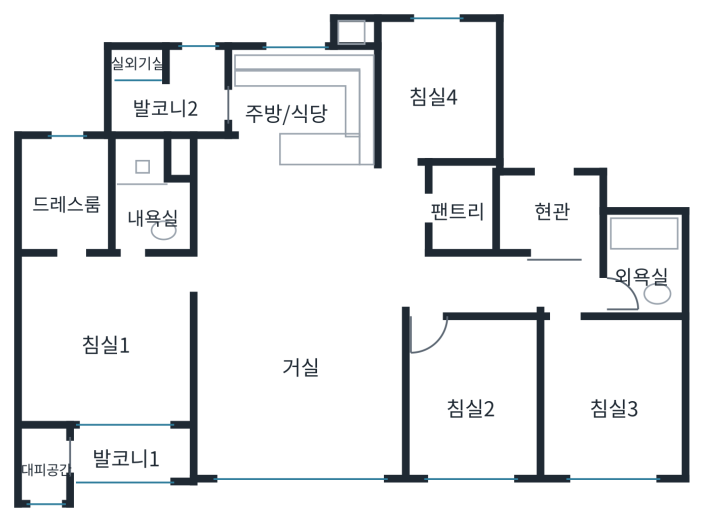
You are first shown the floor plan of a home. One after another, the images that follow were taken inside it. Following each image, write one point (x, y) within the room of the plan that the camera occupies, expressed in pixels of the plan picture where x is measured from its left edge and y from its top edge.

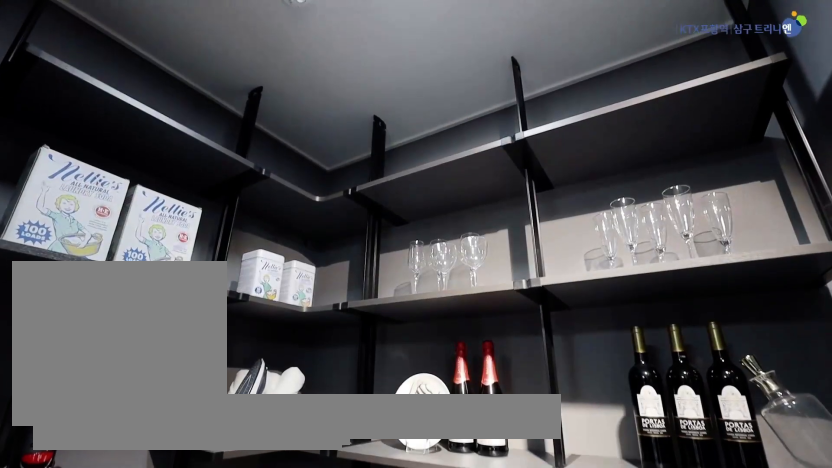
(460, 207)
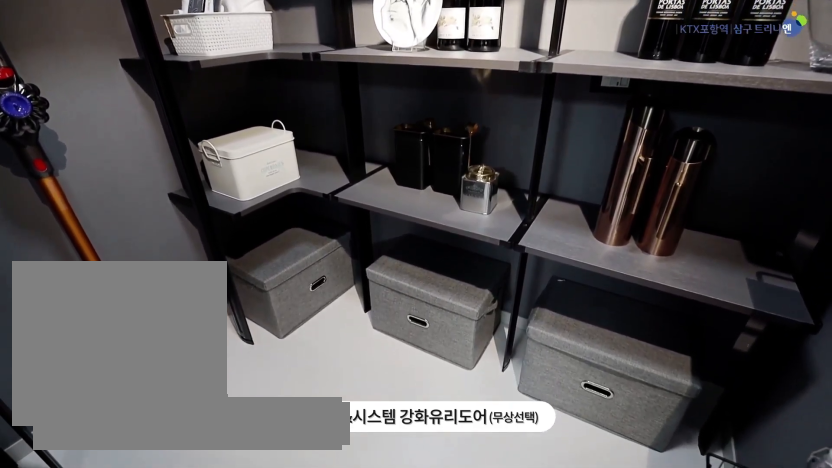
(460, 207)
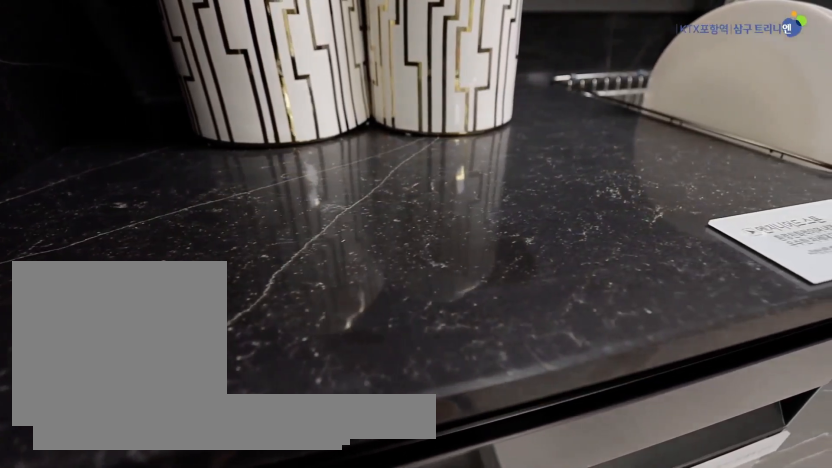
(284, 154)
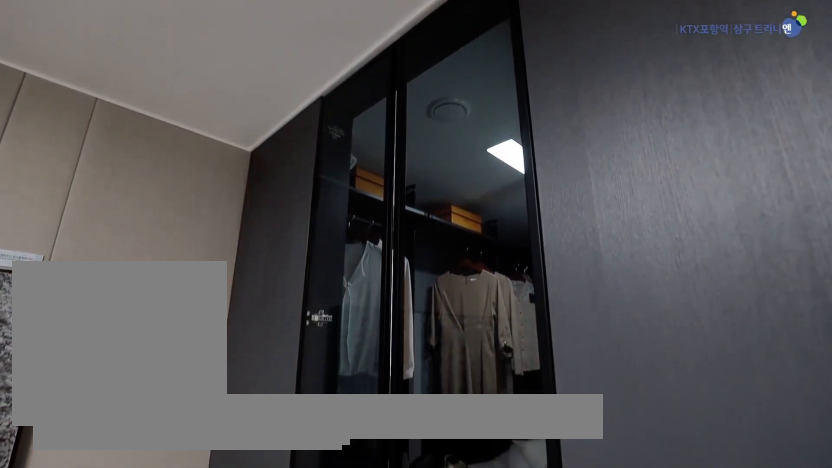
(98, 288)
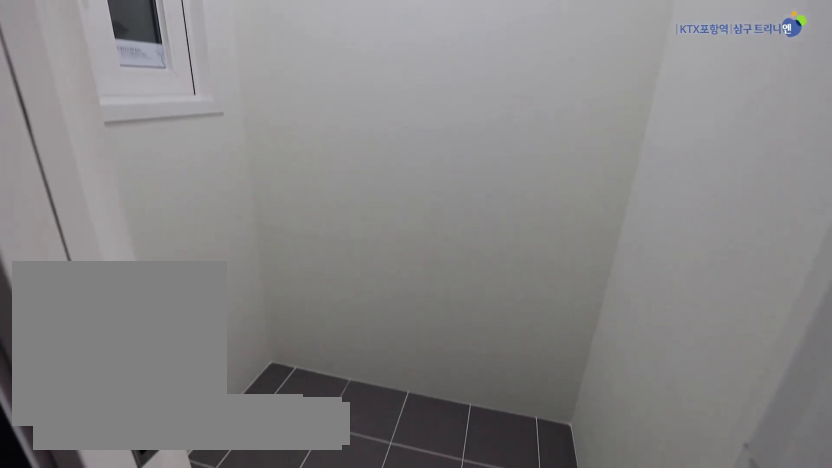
(127, 459)
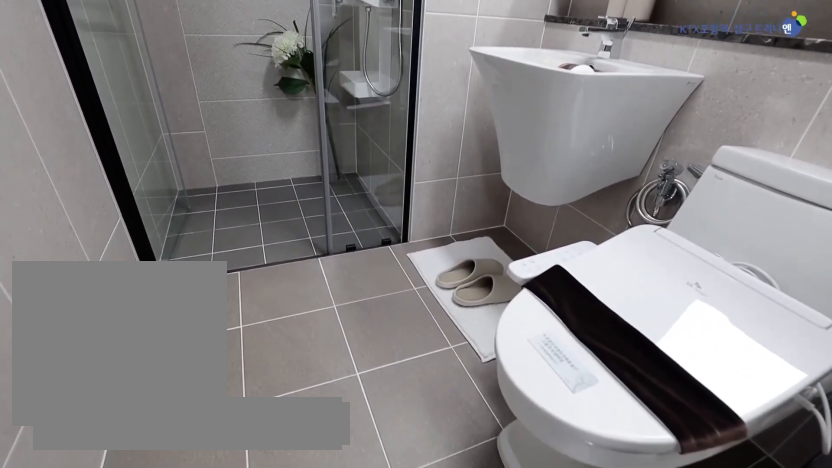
(149, 197)
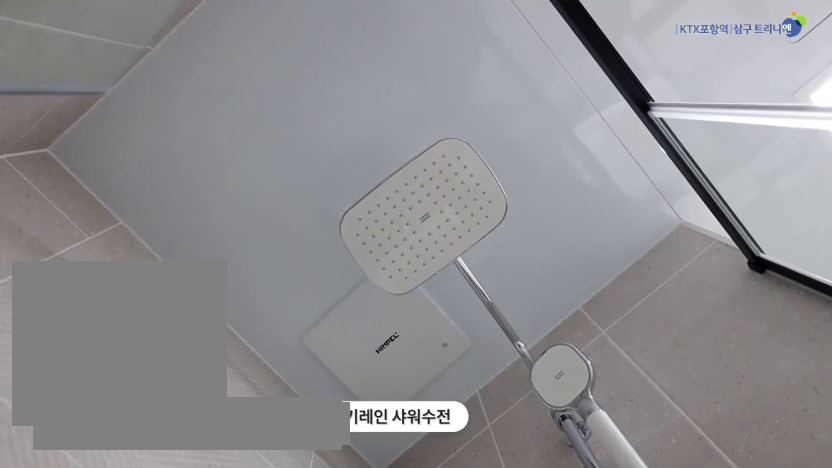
(148, 197)
